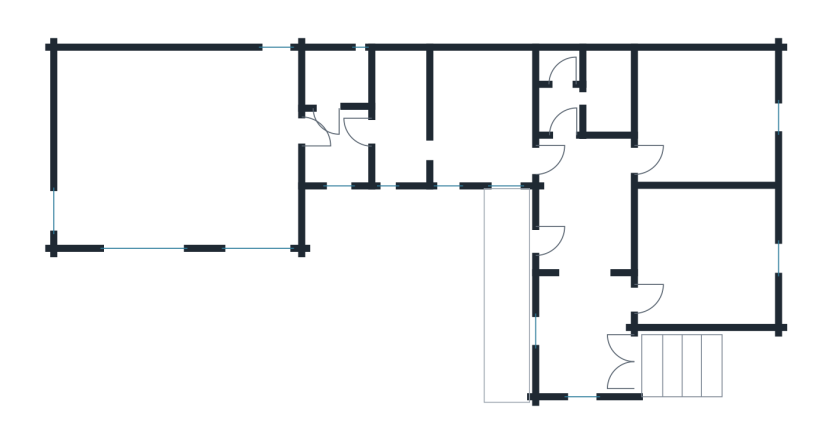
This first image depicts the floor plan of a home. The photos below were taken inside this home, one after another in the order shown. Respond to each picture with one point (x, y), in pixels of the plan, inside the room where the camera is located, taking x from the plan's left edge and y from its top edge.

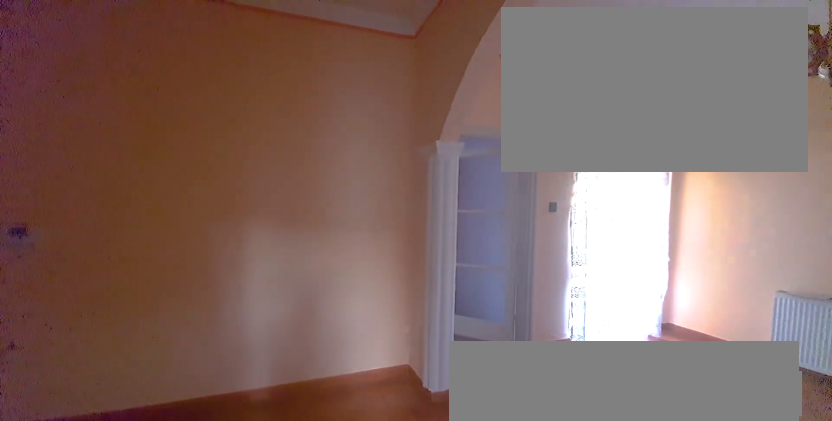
(585, 277)
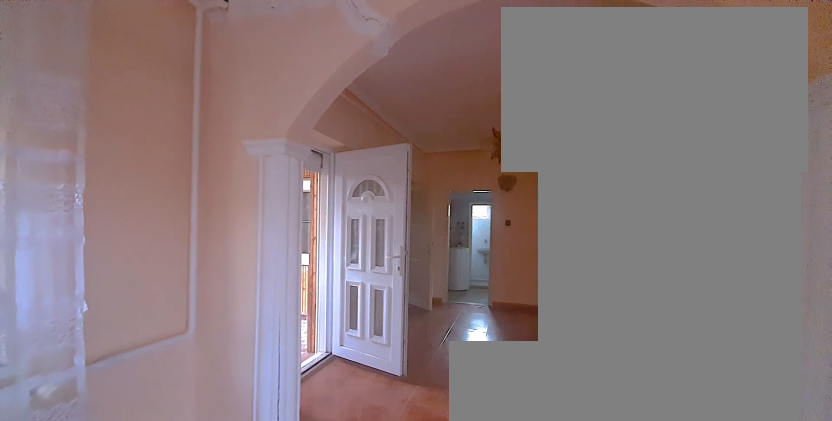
(586, 277)
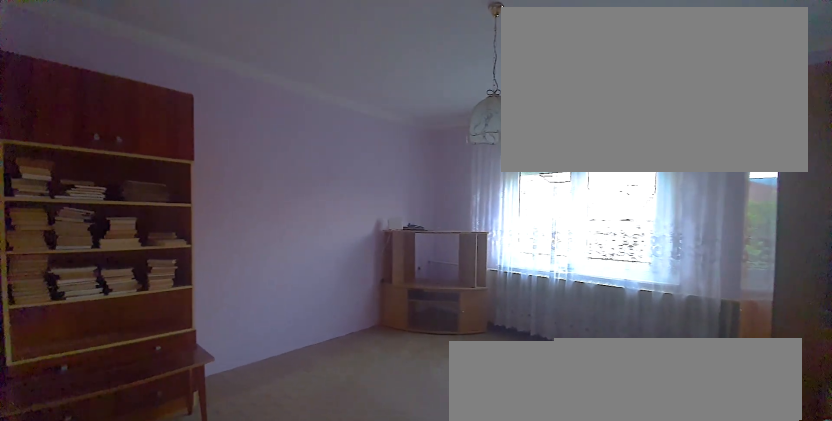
(705, 260)
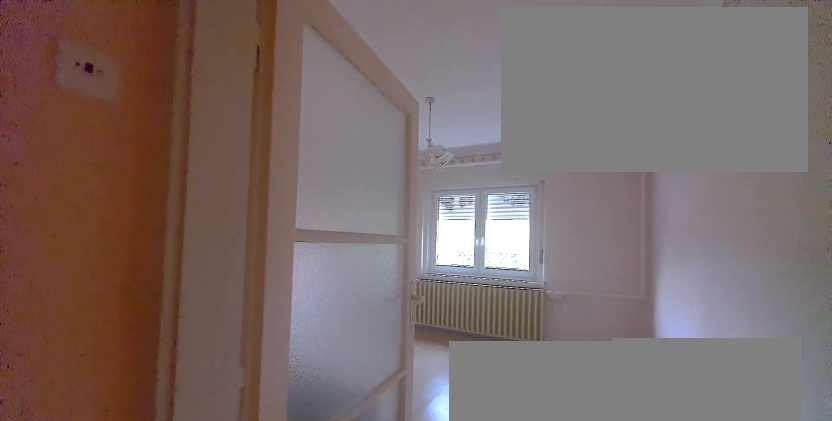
(704, 125)
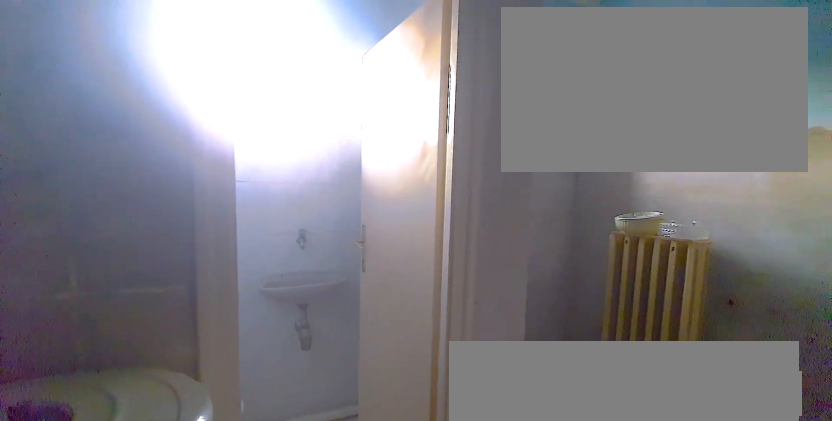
(579, 97)
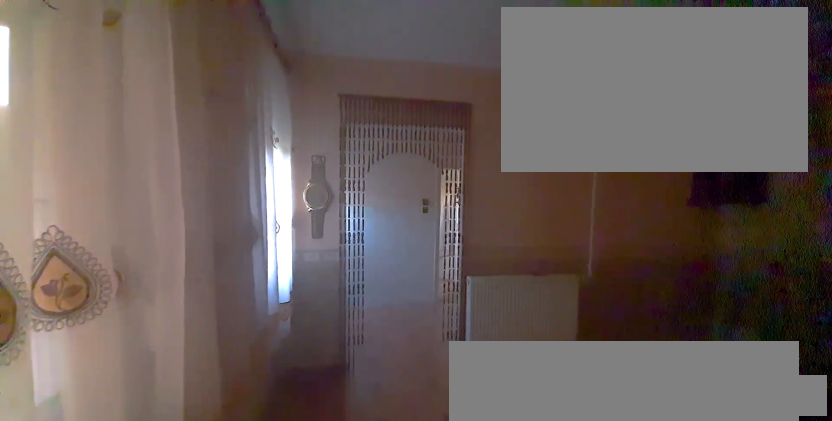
(483, 117)
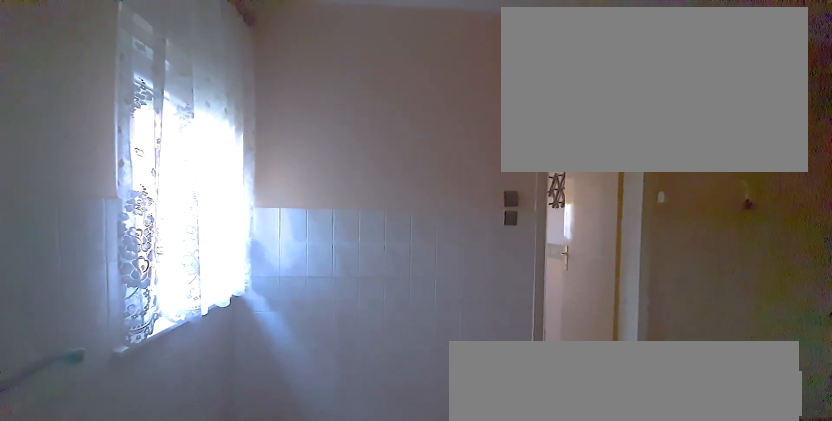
(400, 117)
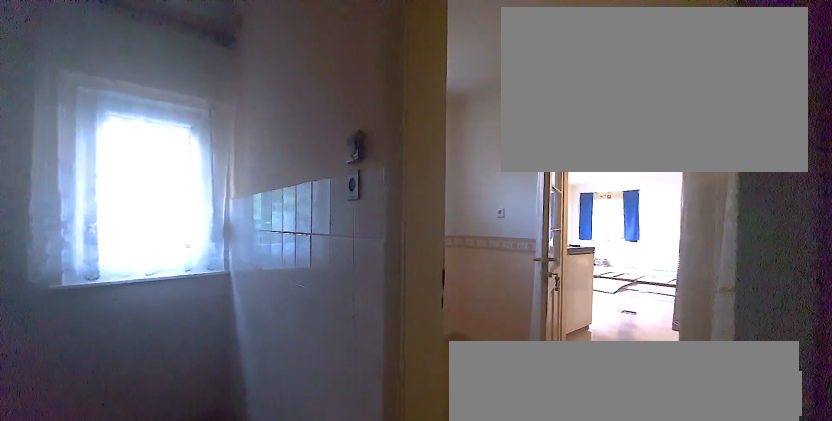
(400, 117)
